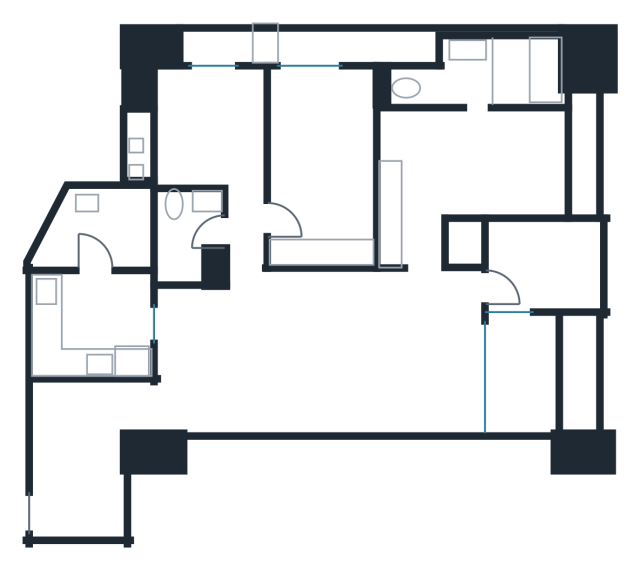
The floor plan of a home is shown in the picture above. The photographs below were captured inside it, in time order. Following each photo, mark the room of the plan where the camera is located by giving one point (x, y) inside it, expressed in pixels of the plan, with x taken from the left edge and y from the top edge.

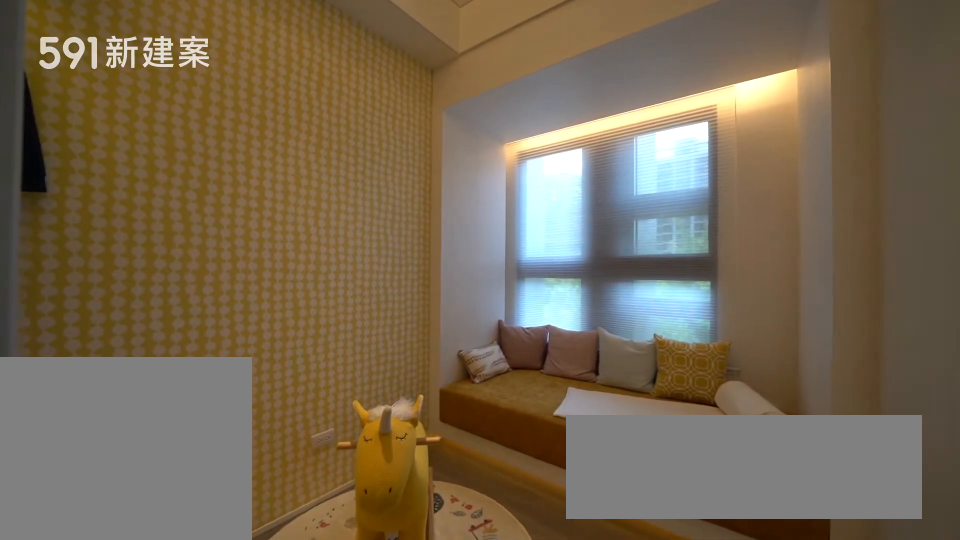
(540, 261)
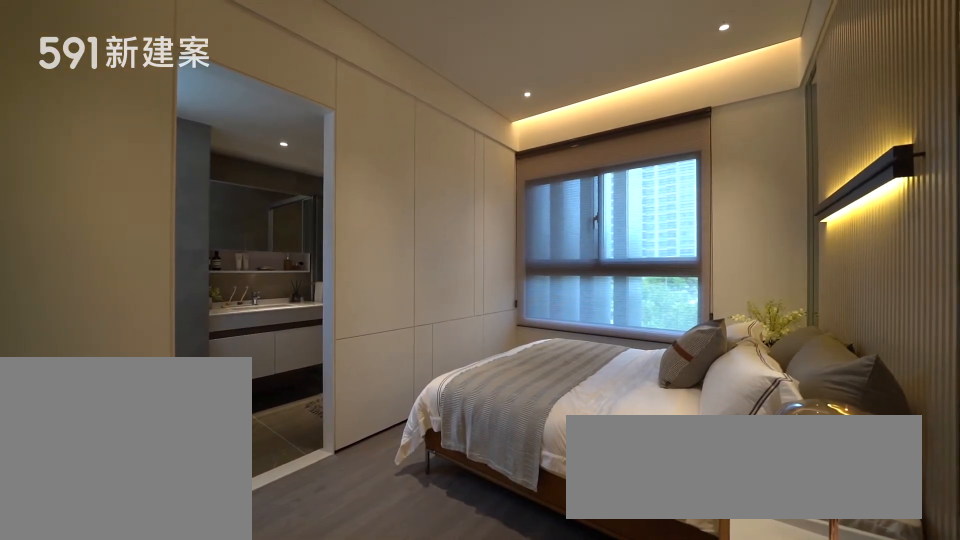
(467, 171)
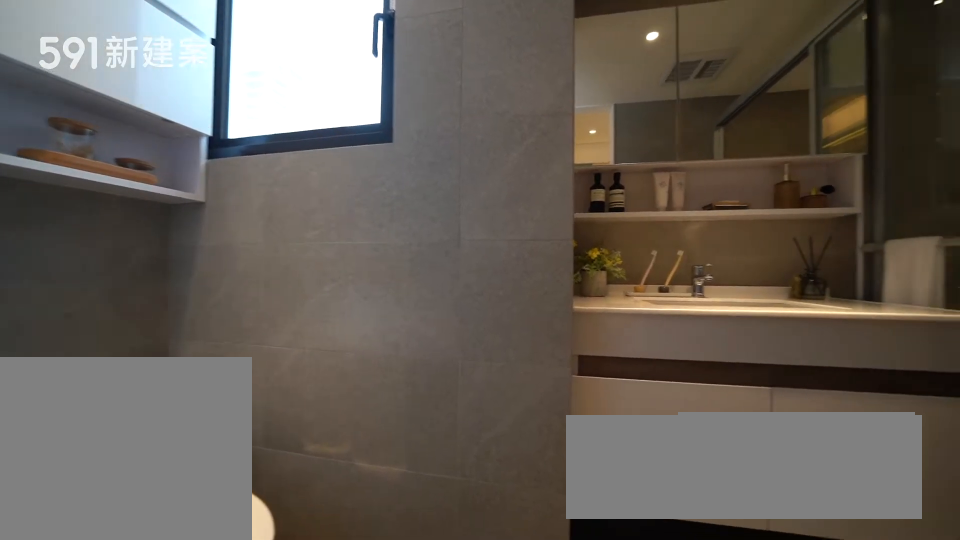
(480, 72)
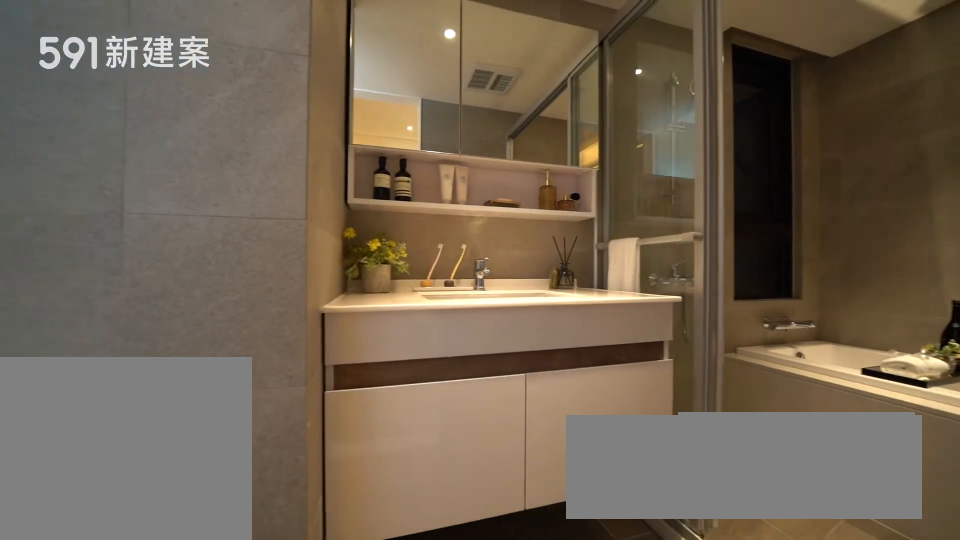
(480, 72)
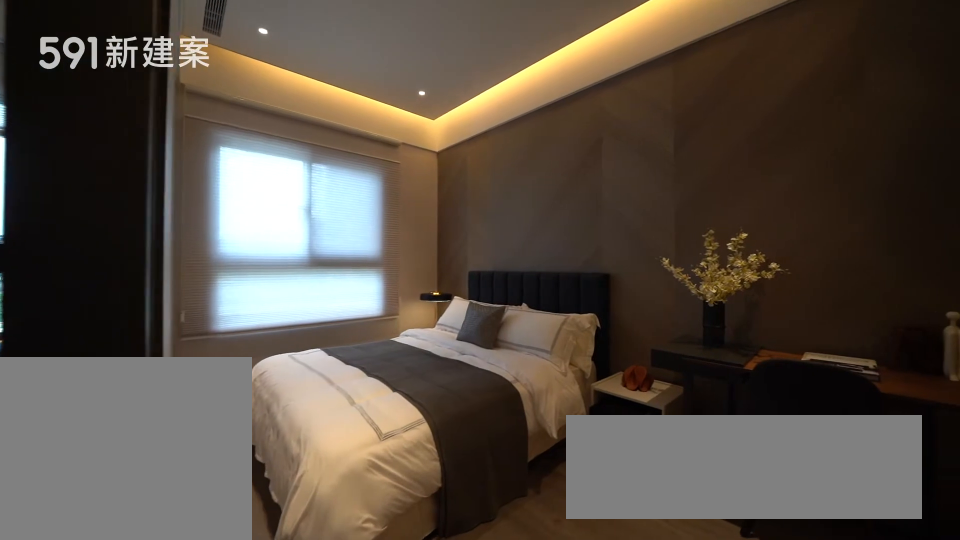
(324, 159)
